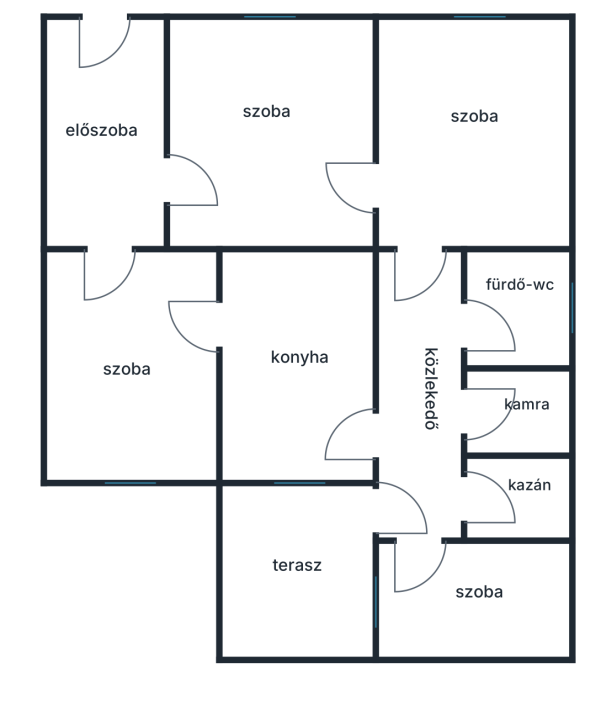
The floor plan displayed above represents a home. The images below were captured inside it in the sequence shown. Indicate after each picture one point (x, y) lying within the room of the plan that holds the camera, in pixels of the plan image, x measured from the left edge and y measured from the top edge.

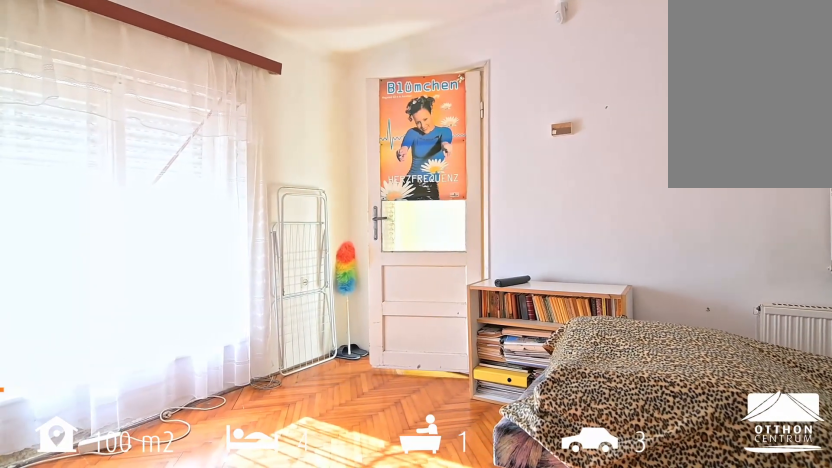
(492, 607)
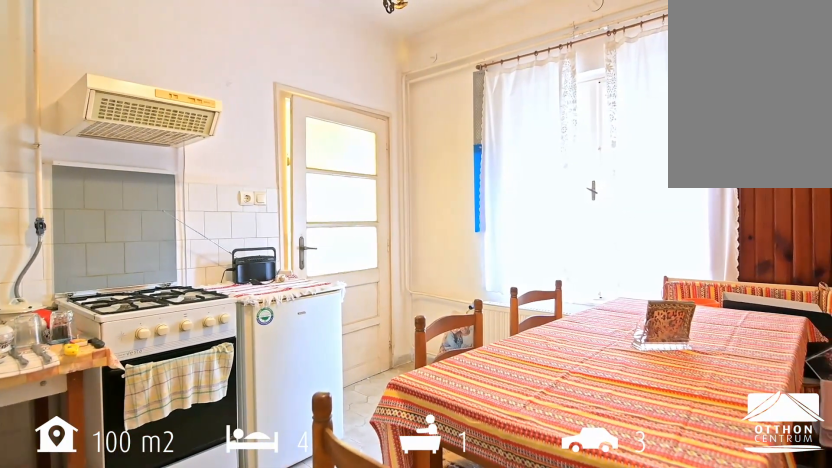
(294, 382)
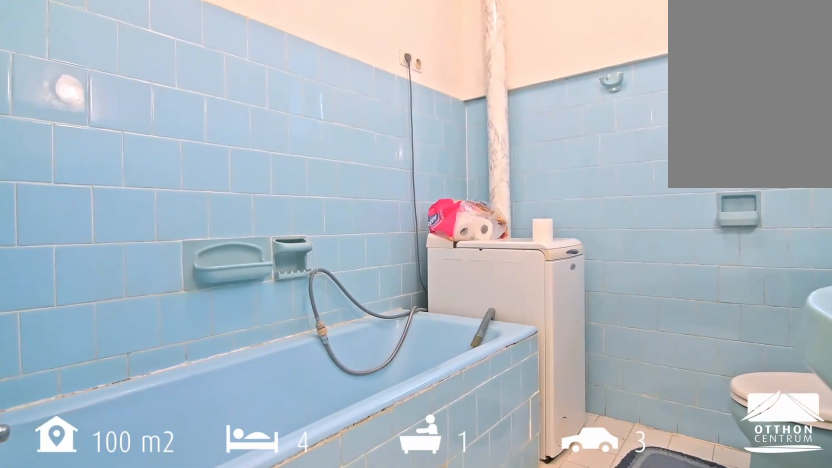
(525, 283)
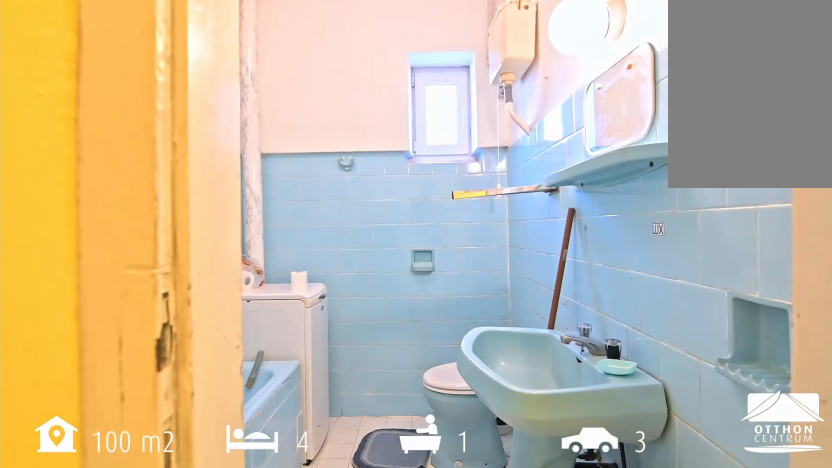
(525, 283)
